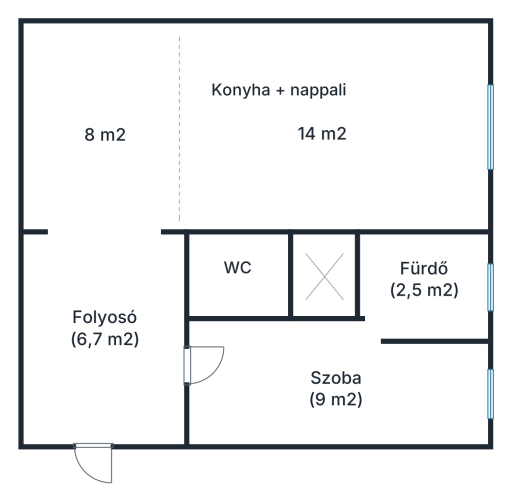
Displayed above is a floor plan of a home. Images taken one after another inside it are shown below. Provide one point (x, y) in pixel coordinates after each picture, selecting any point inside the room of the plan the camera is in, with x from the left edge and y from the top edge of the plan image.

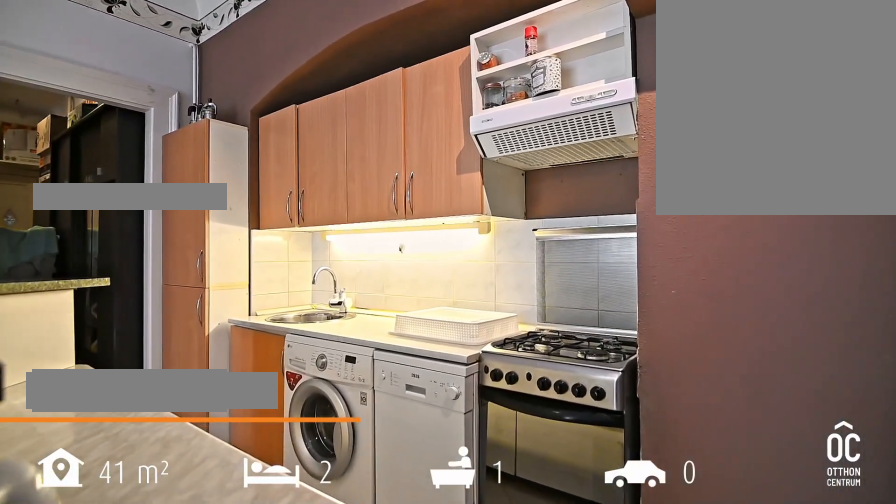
(103, 134)
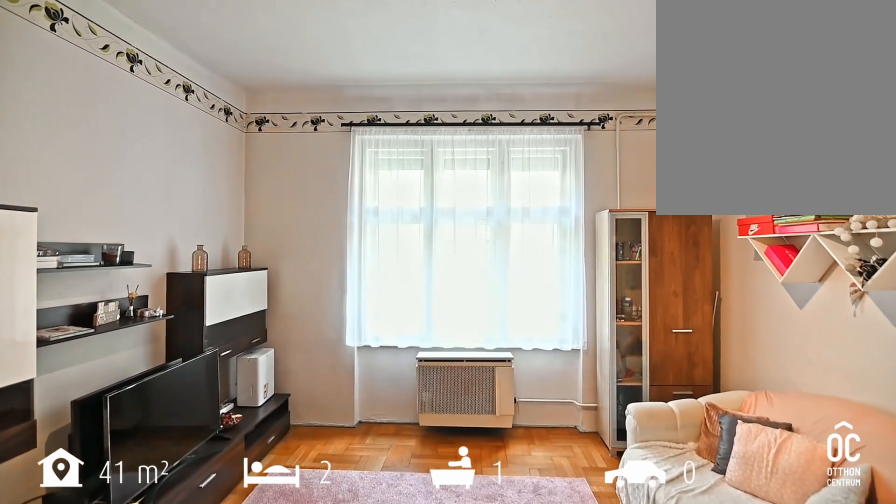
(178, 125)
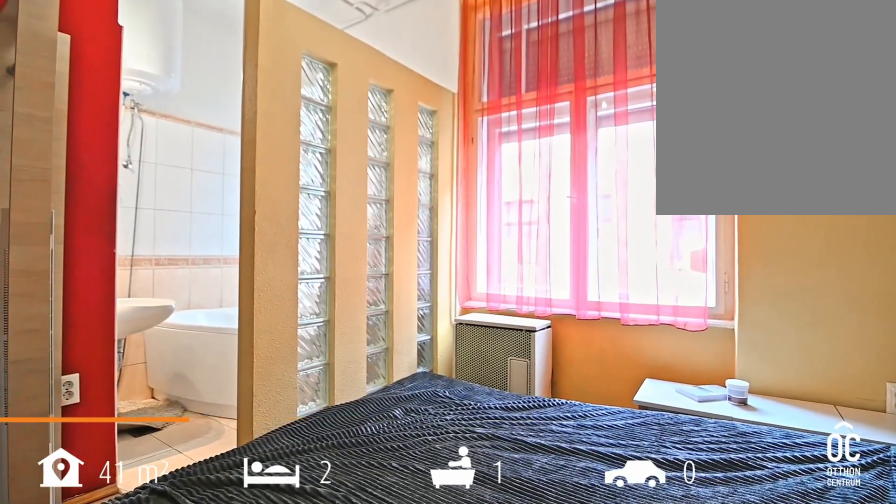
(334, 386)
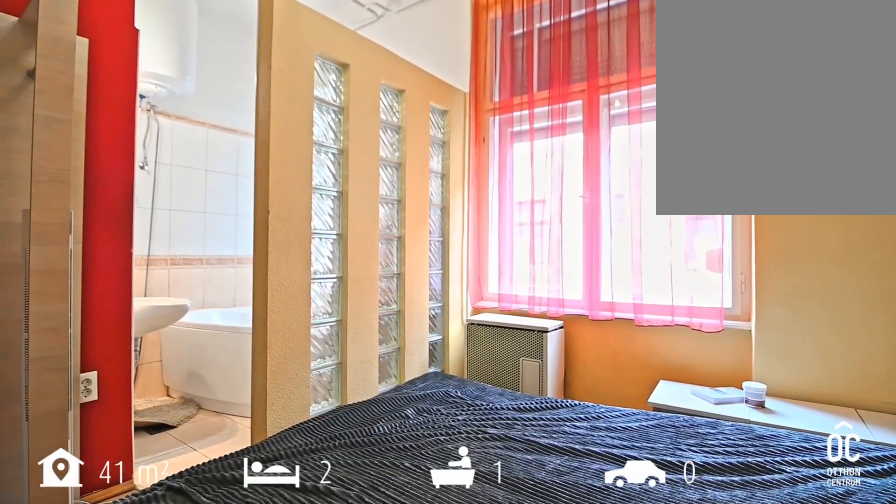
(334, 386)
